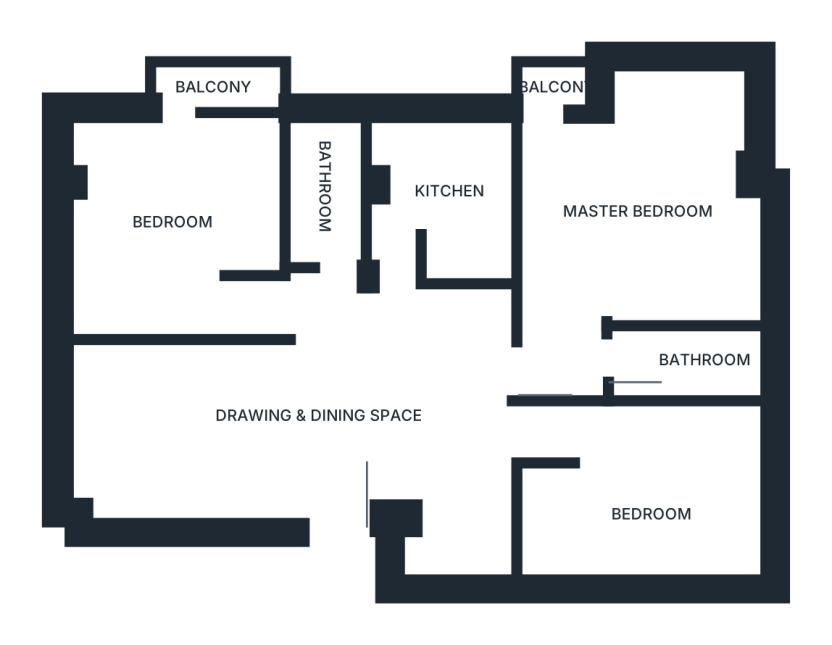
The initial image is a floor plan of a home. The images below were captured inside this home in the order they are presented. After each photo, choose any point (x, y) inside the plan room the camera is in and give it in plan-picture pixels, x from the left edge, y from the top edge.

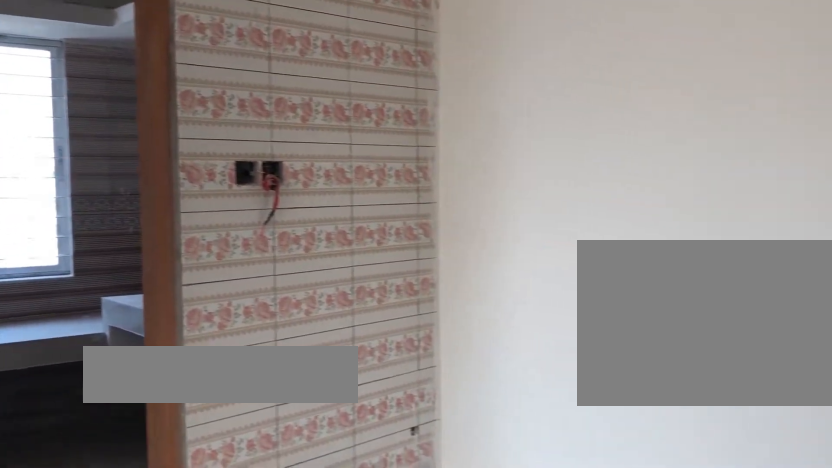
(290, 460)
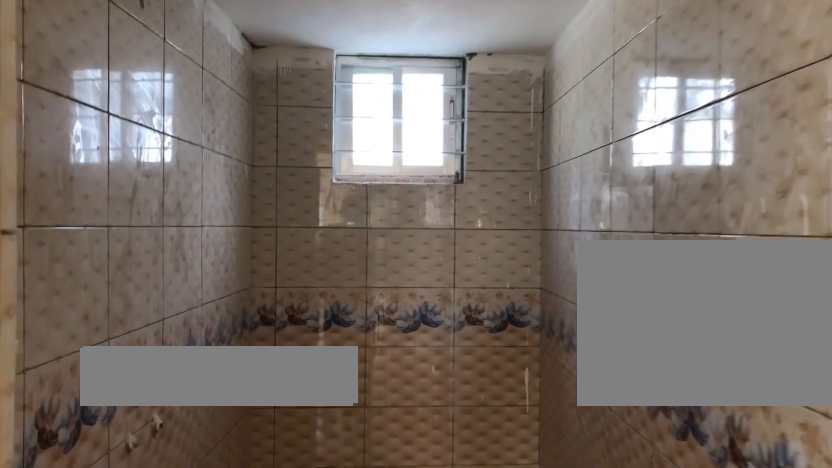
(704, 365)
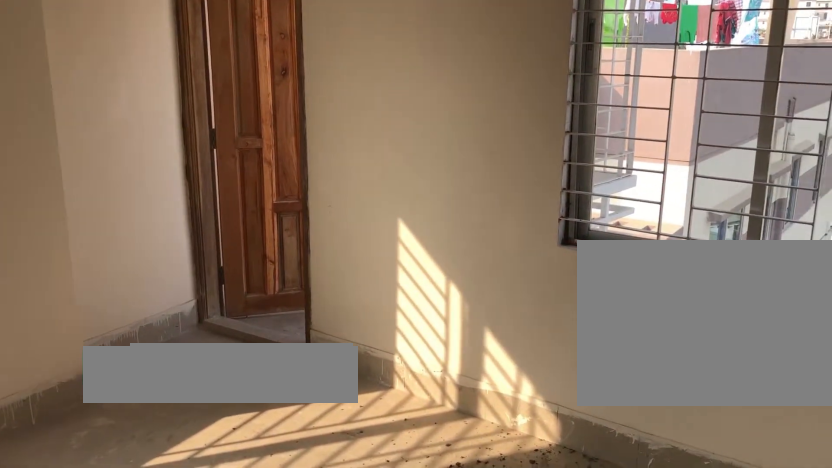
(204, 183)
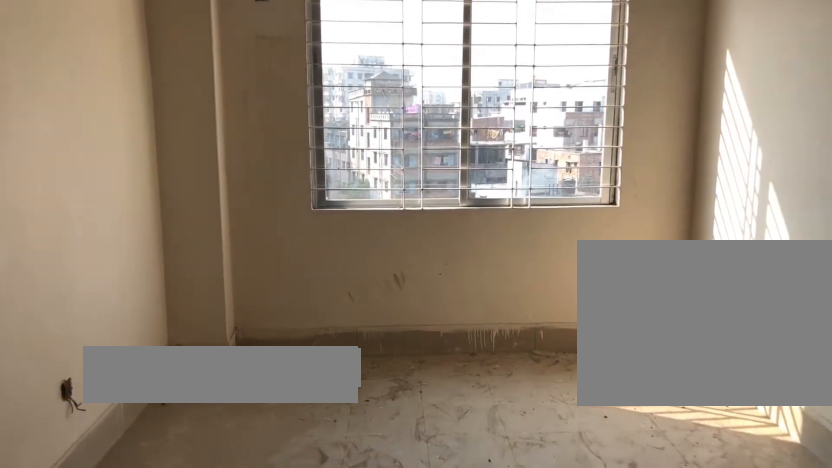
(658, 494)
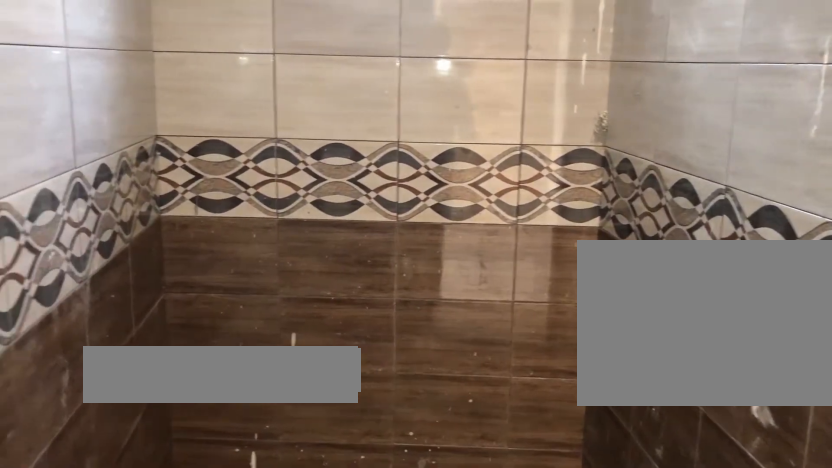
(330, 198)
